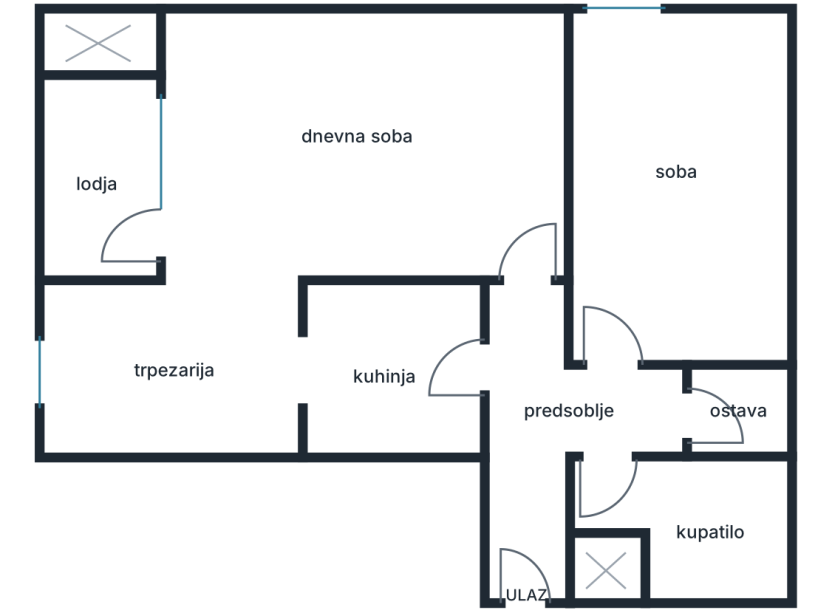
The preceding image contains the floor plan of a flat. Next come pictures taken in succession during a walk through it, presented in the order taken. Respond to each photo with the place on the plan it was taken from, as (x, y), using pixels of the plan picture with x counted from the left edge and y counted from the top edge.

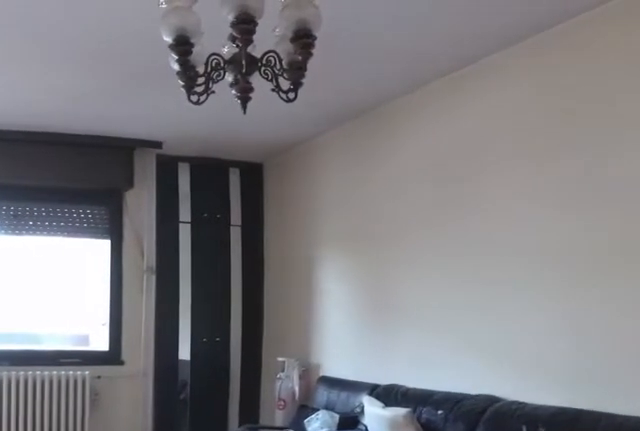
(545, 229)
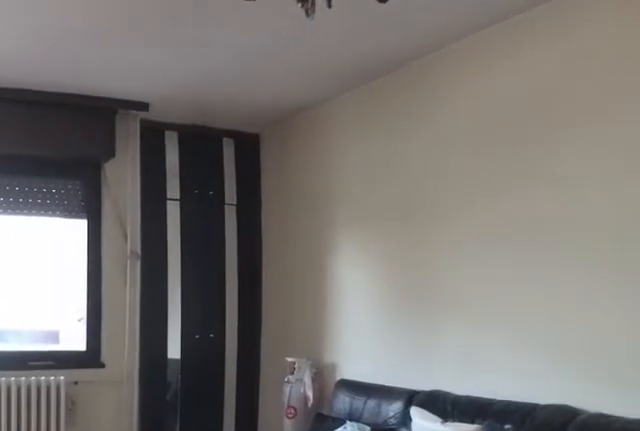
(435, 219)
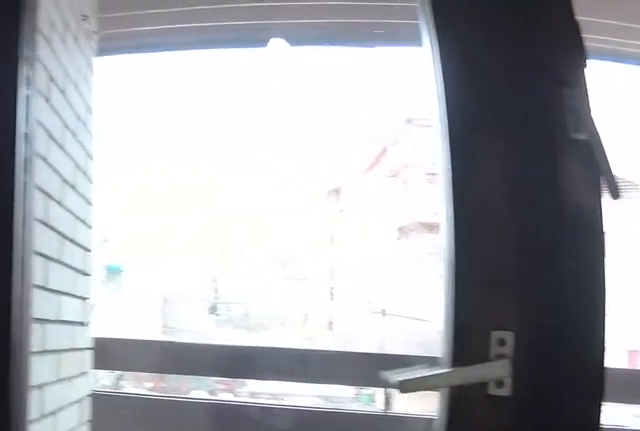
(204, 174)
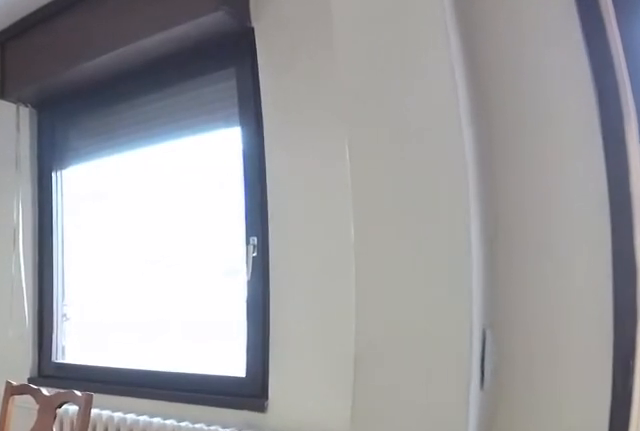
(202, 236)
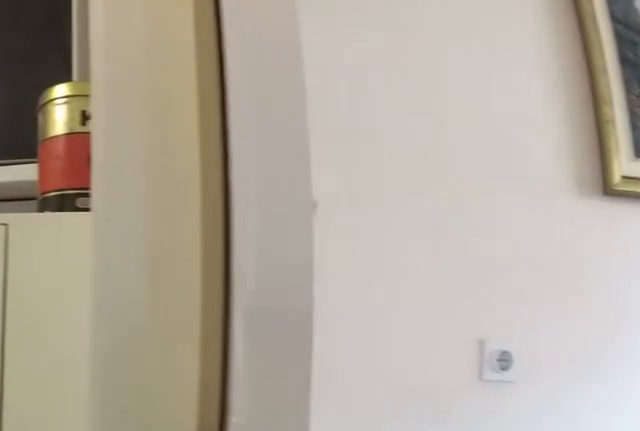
(267, 356)
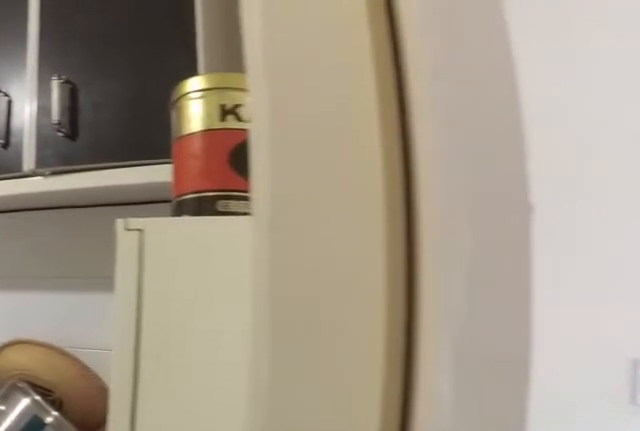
(266, 358)
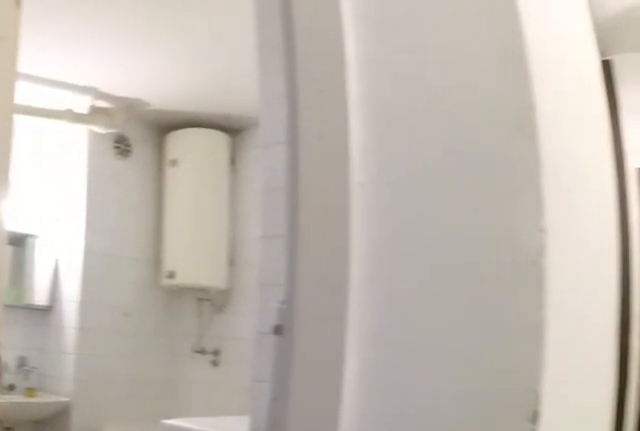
(495, 385)
